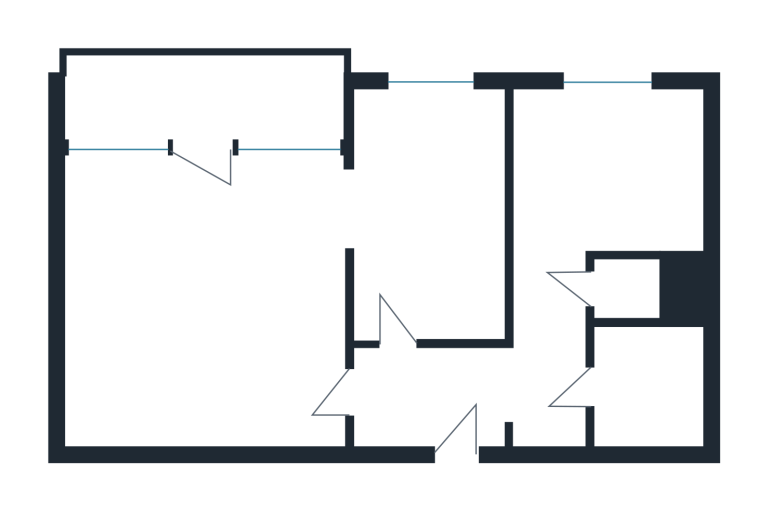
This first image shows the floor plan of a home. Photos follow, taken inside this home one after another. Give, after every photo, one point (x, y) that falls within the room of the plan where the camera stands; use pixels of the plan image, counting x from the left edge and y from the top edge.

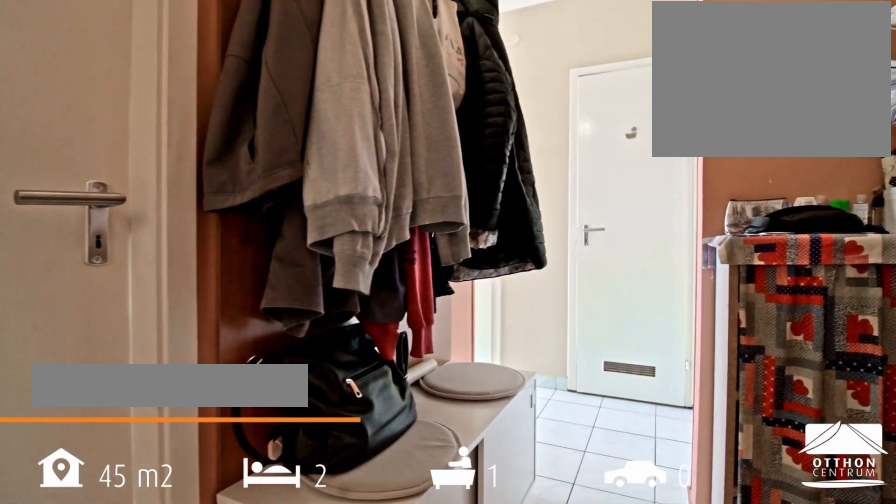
(533, 381)
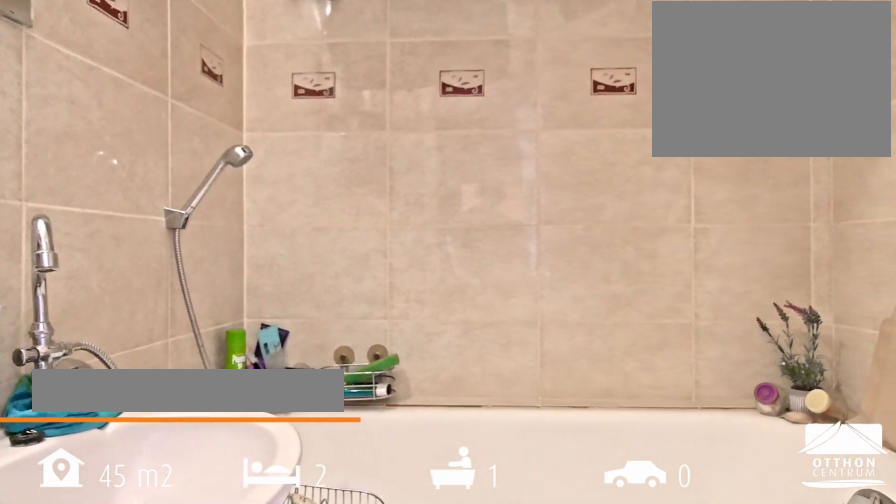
(653, 394)
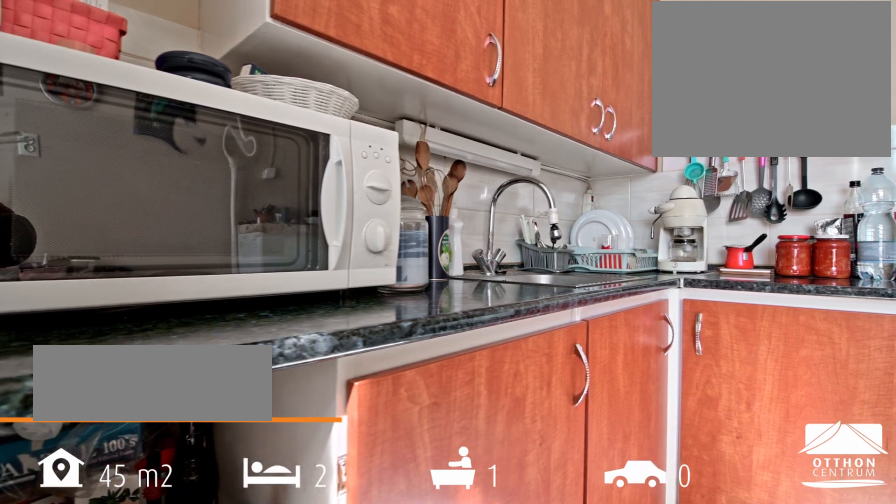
(618, 162)
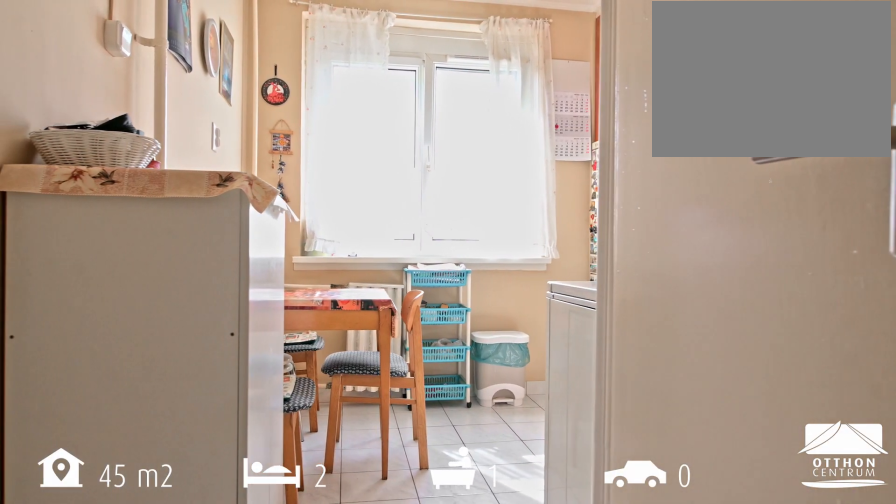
(617, 162)
